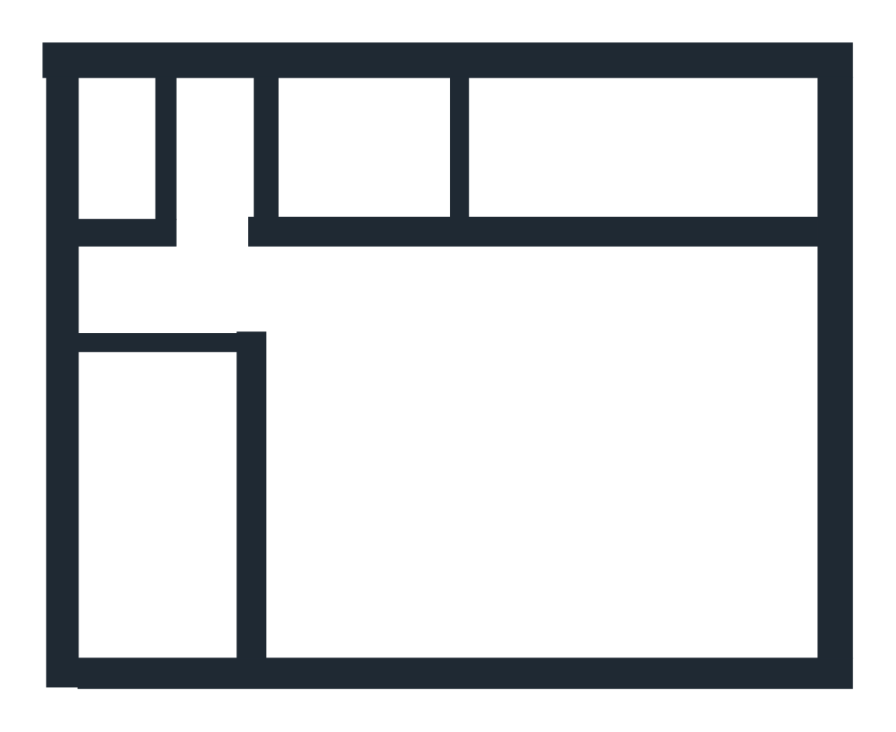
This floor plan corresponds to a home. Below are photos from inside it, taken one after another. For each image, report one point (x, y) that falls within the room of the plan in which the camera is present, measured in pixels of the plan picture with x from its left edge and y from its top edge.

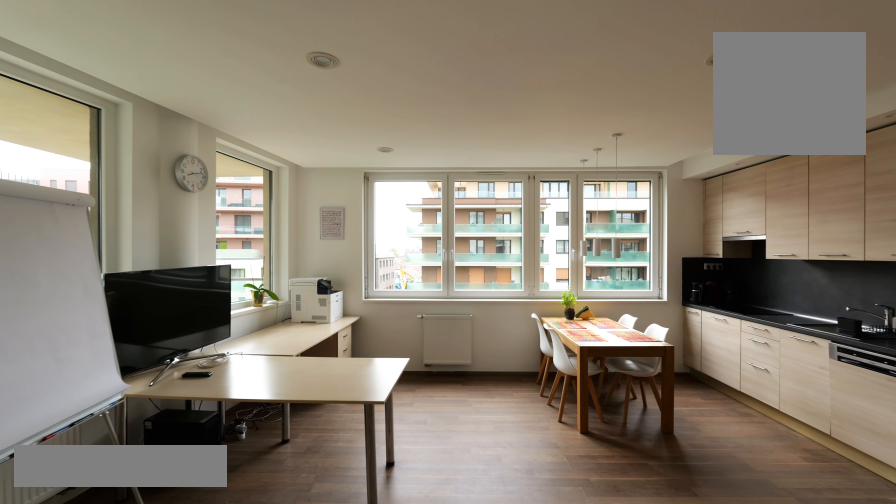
(439, 412)
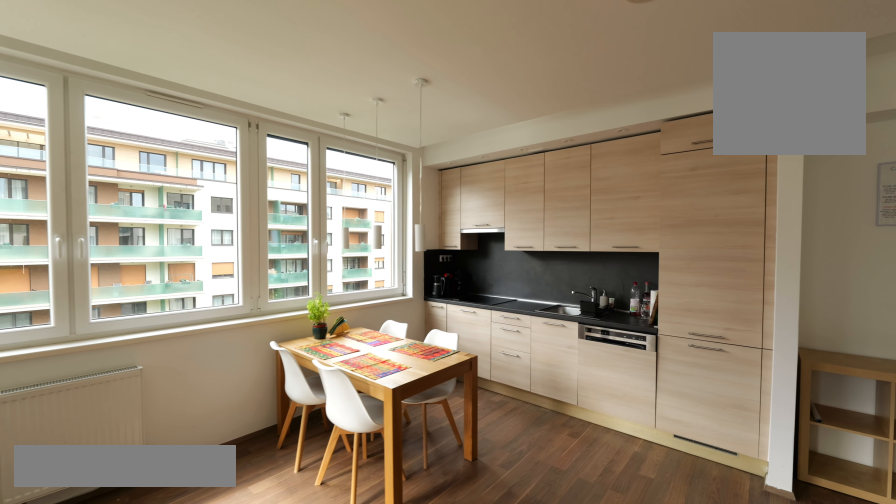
(439, 412)
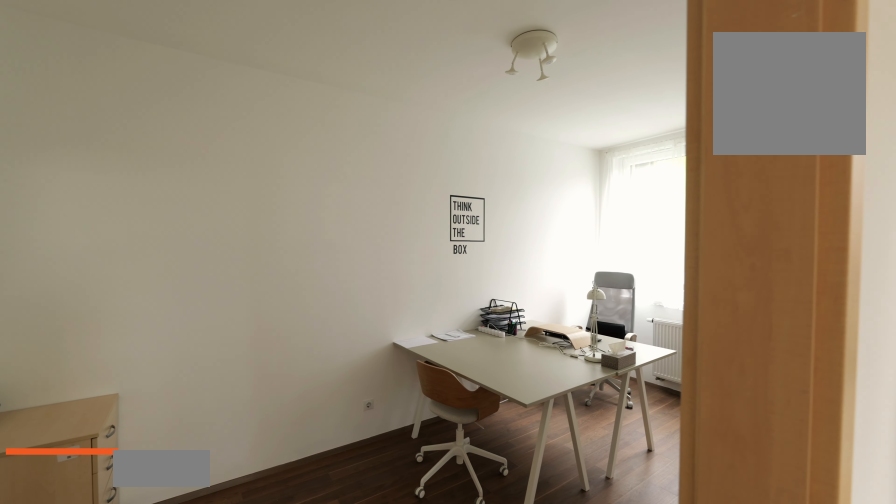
(563, 154)
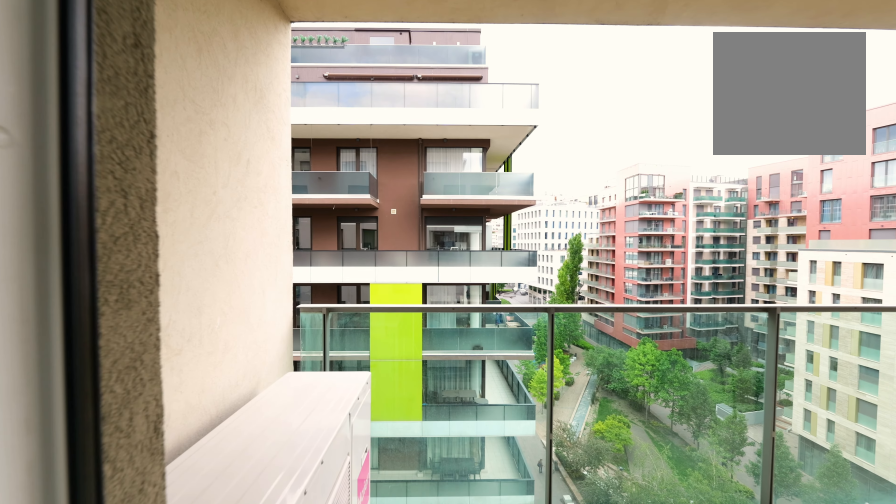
(630, 401)
